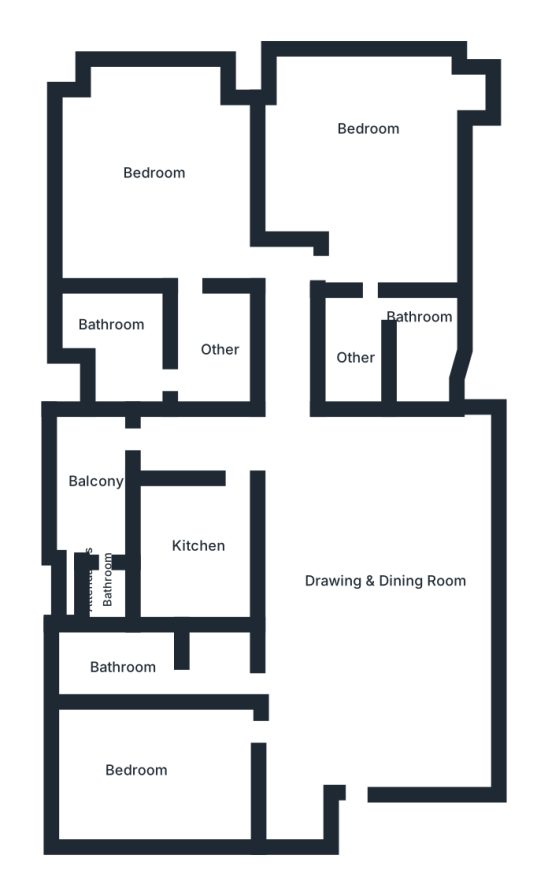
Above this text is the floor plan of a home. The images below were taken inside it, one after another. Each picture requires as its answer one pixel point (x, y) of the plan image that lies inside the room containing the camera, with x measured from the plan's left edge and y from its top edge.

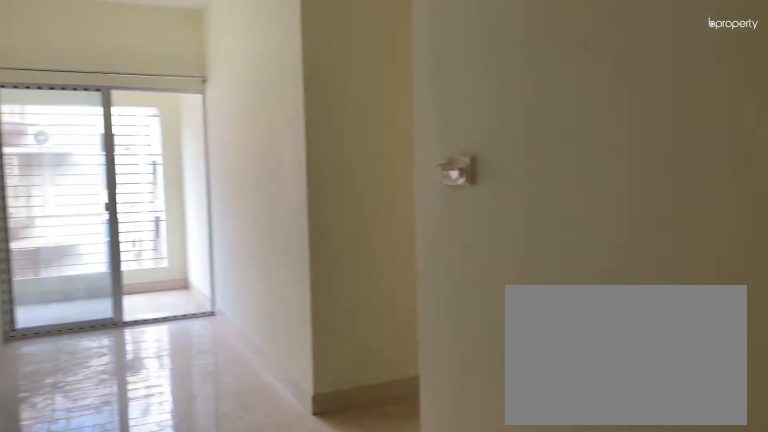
(378, 584)
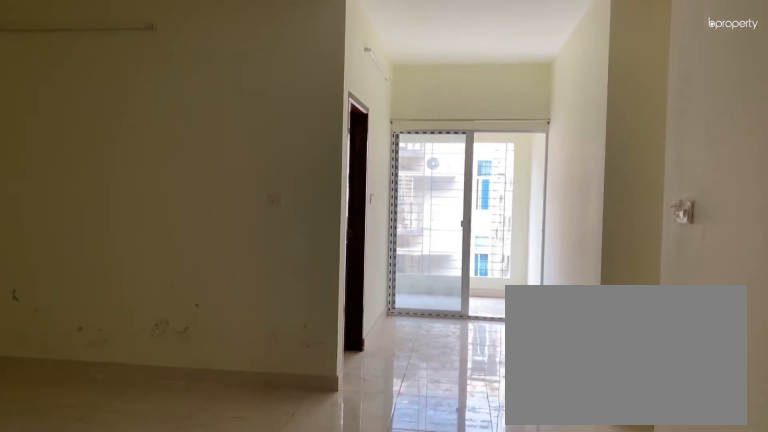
(378, 584)
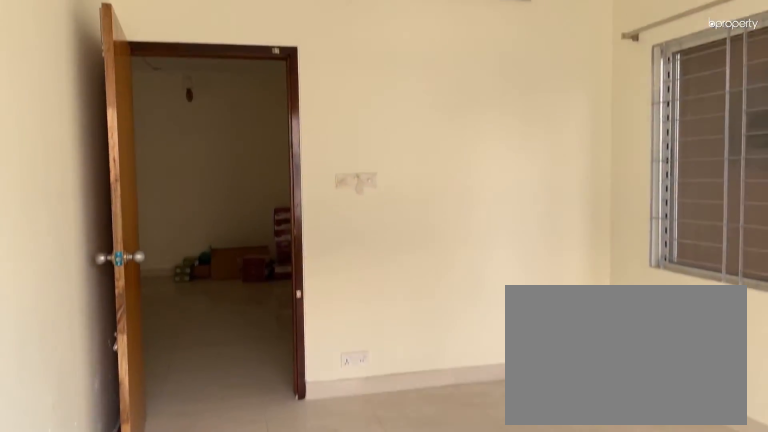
(160, 765)
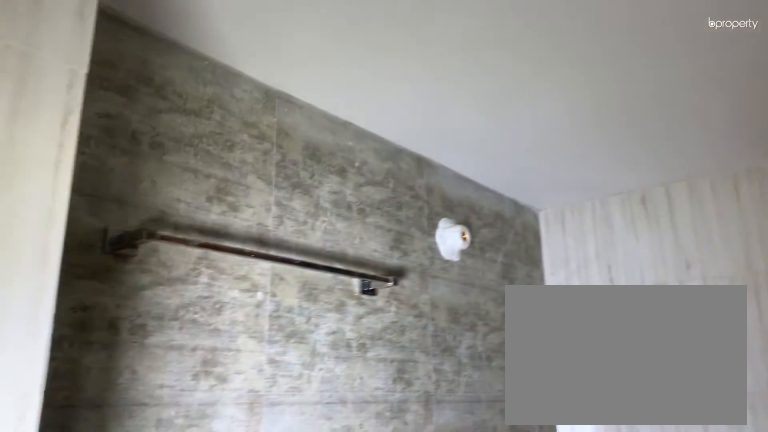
(128, 670)
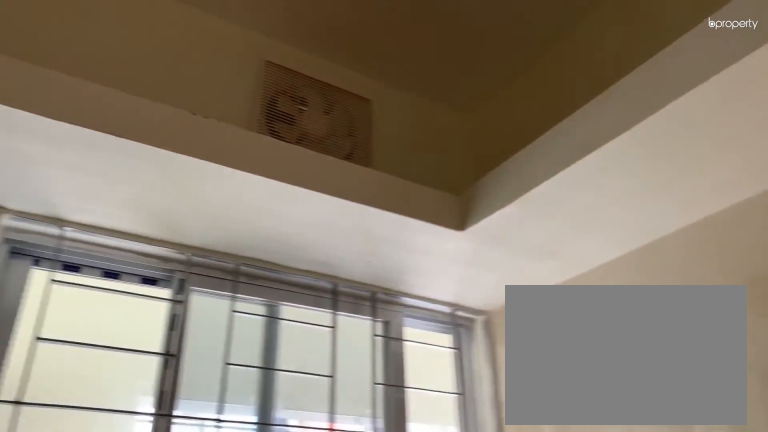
(197, 556)
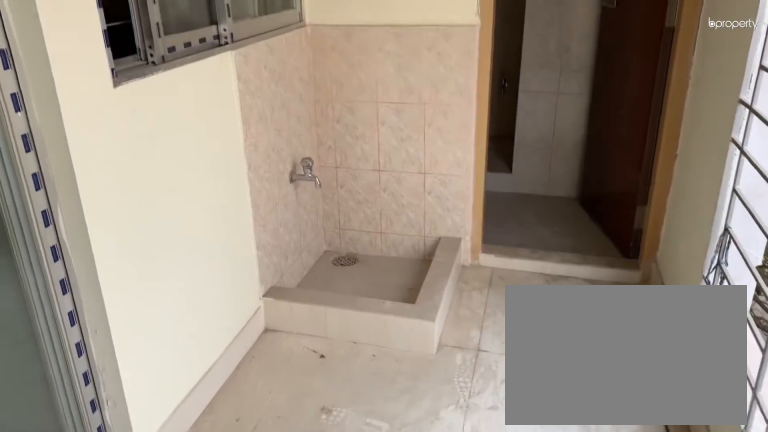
(91, 483)
